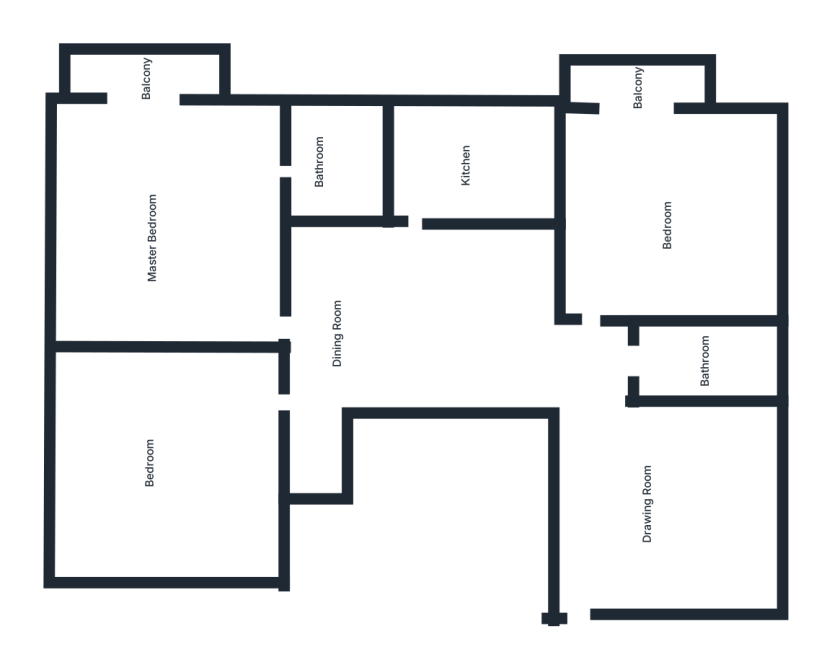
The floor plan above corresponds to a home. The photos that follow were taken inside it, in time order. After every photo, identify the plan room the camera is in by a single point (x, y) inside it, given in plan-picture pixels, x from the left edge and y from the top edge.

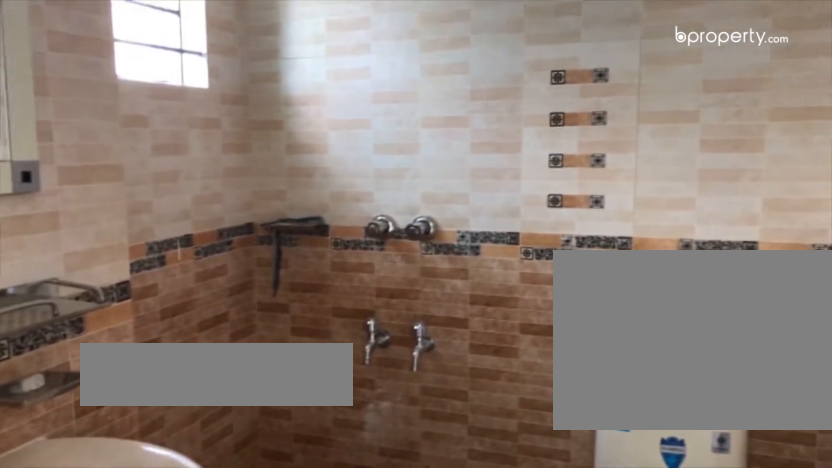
(330, 163)
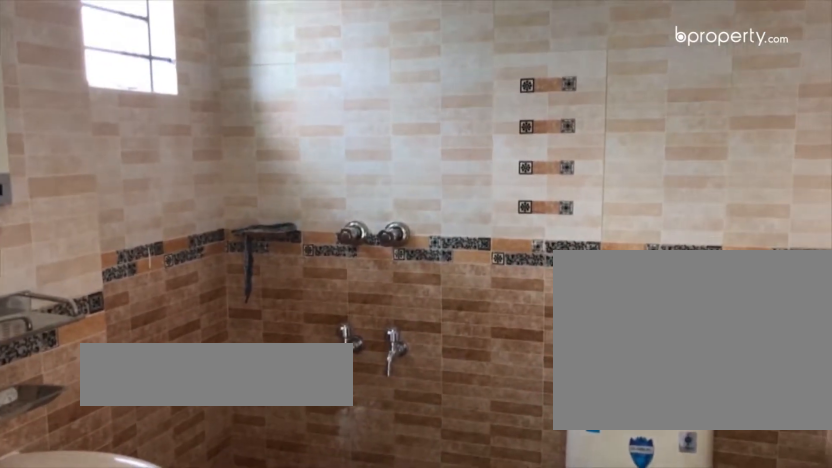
(330, 163)
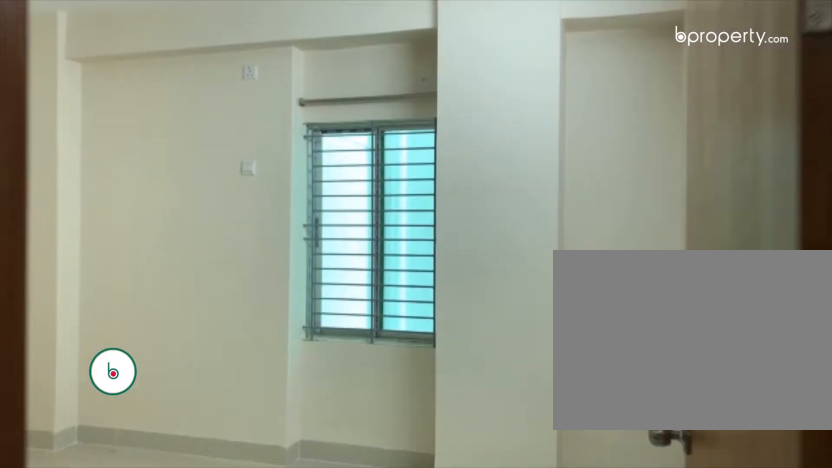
(295, 404)
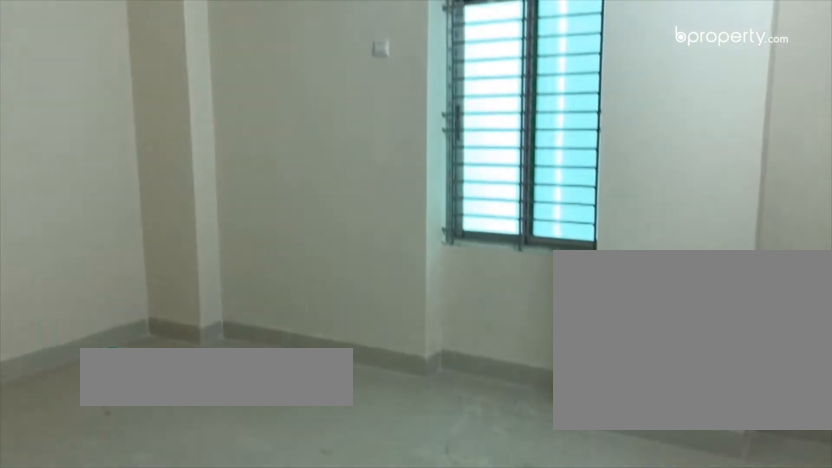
(175, 466)
